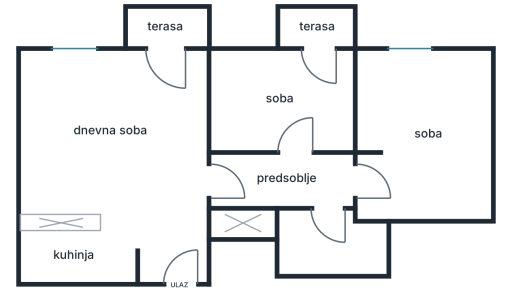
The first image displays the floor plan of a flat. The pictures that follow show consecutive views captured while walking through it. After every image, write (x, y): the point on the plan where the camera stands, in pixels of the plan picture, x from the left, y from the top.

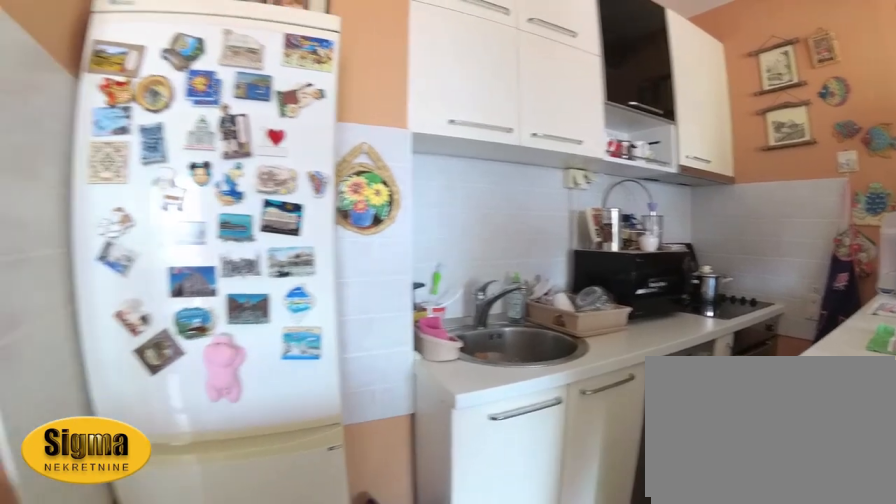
(108, 218)
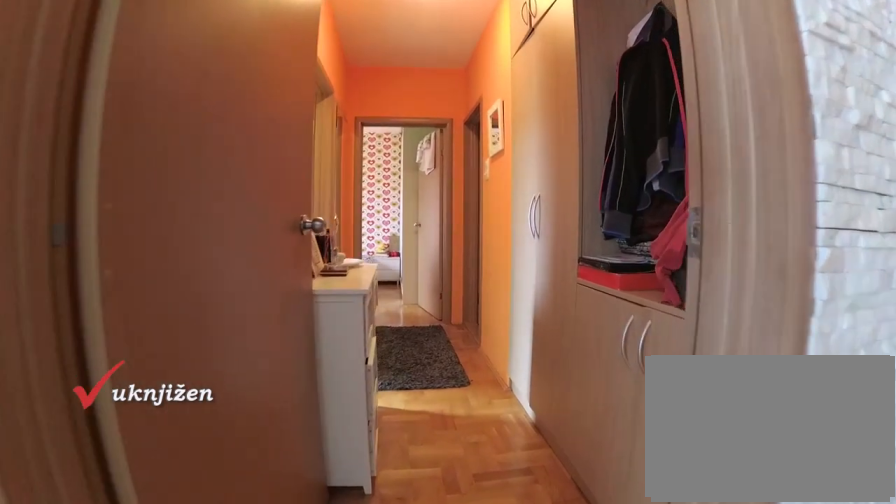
(175, 184)
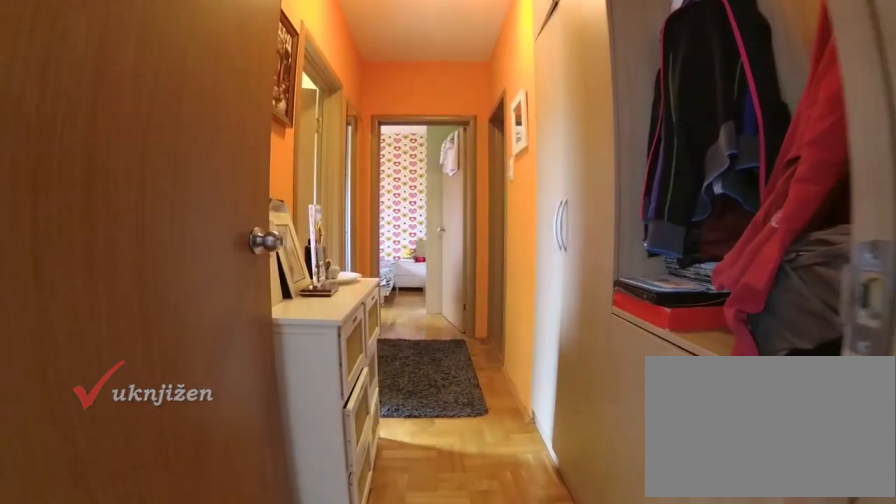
(185, 184)
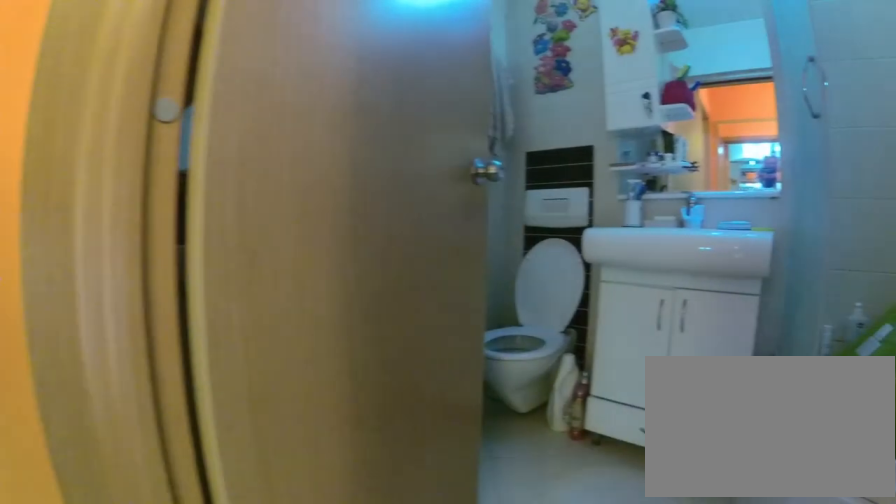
(298, 178)
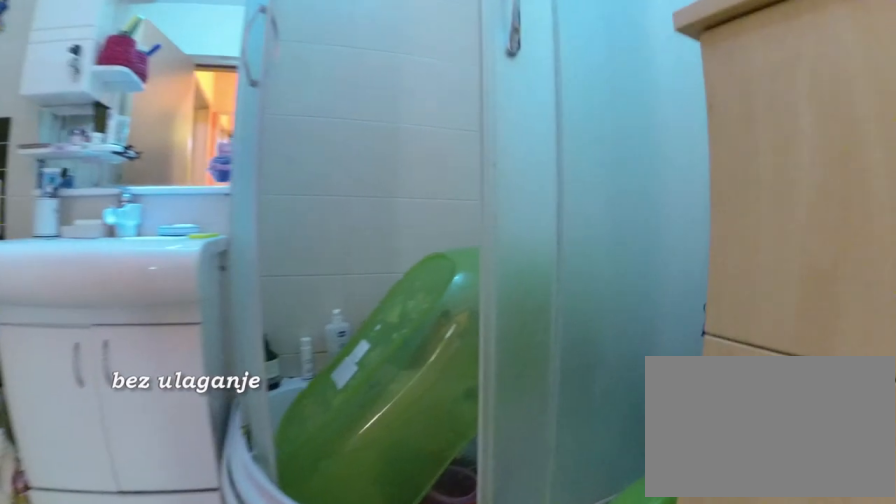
(325, 199)
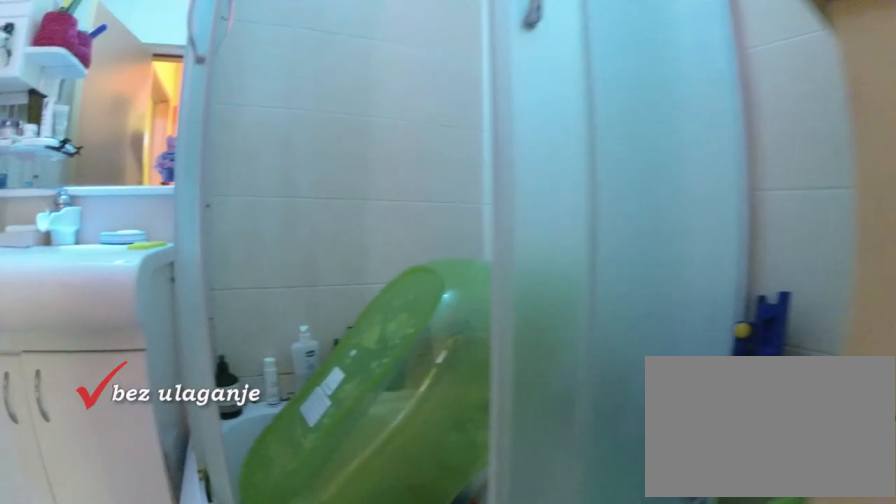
(323, 213)
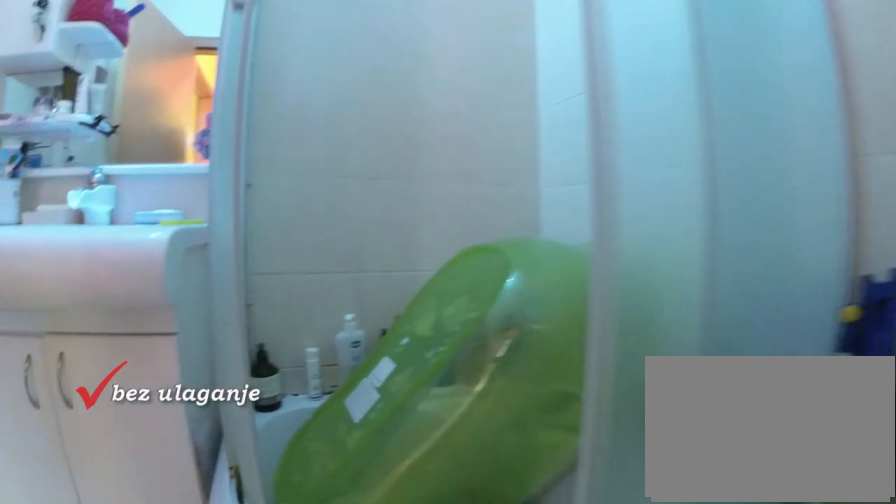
(321, 214)
